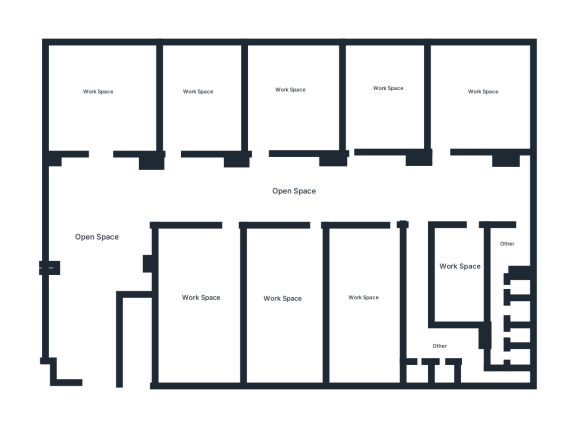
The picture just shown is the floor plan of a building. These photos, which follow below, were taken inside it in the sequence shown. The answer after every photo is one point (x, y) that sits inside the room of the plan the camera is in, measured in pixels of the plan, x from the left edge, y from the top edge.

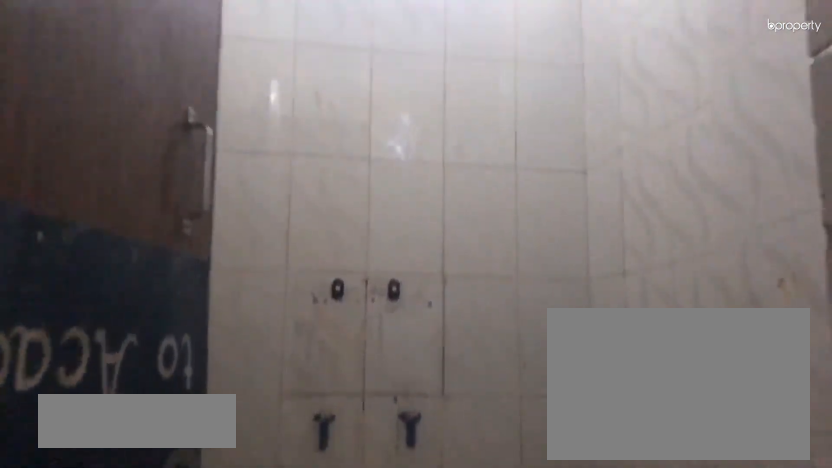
(518, 357)
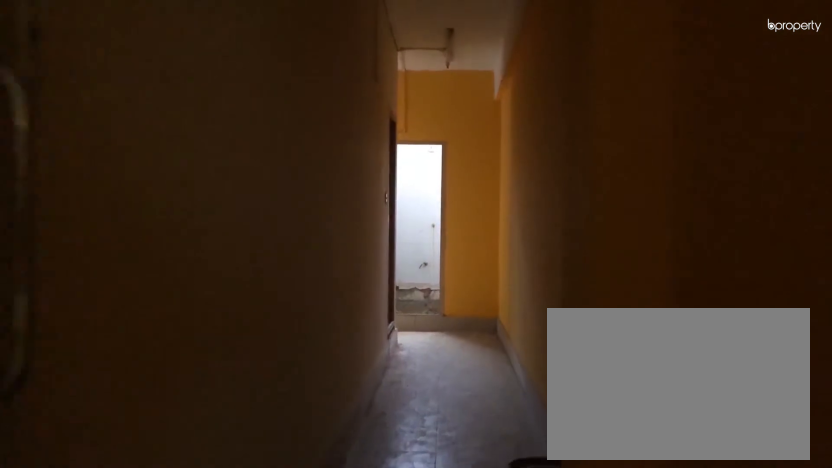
(417, 240)
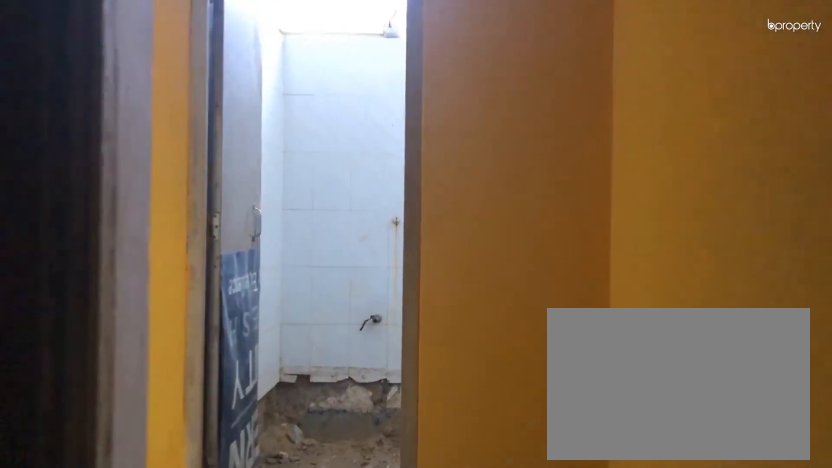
(416, 308)
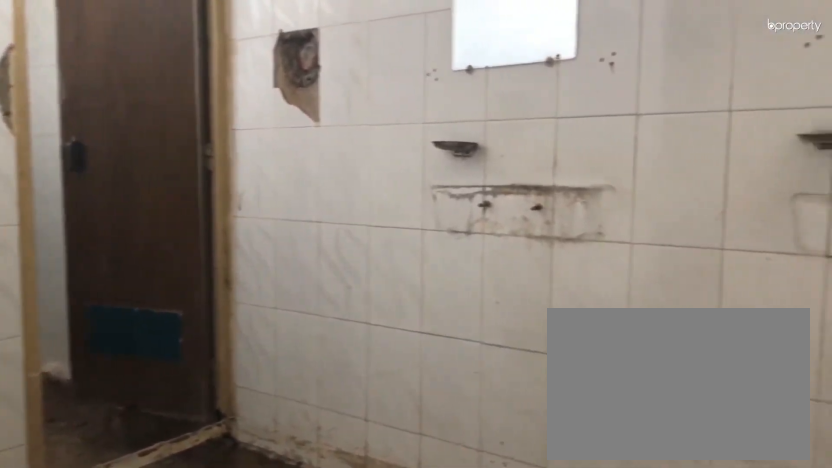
(470, 371)
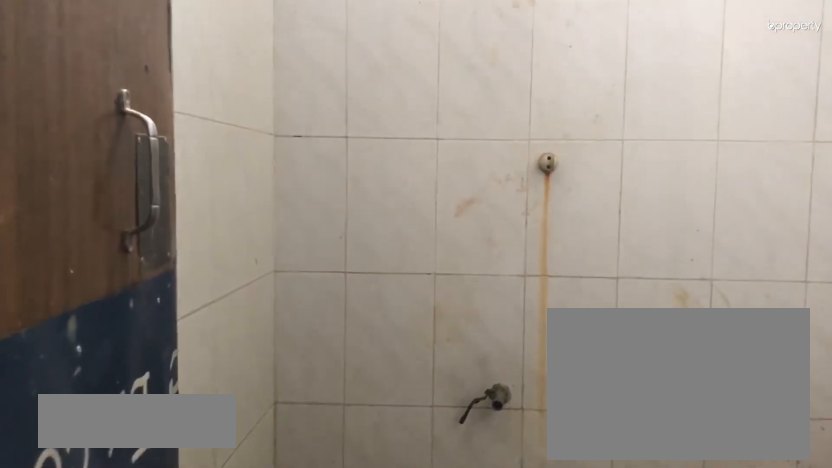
(446, 373)
